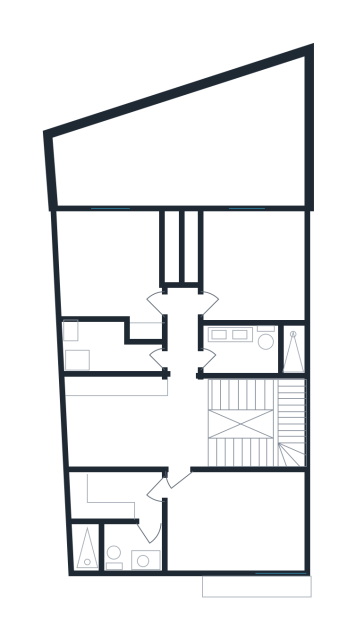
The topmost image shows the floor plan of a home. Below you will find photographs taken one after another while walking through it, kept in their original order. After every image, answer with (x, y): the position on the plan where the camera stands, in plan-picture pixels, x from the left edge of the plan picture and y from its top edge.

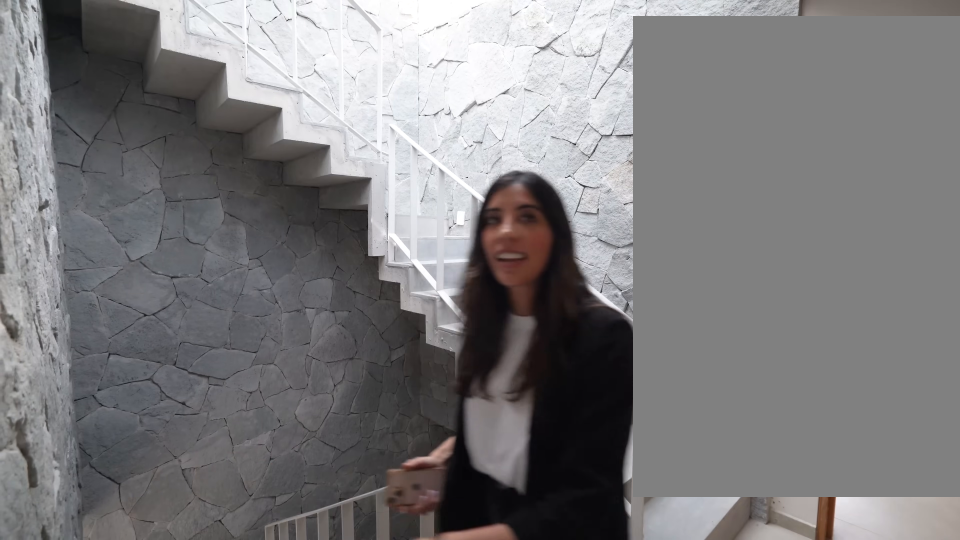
(176, 362)
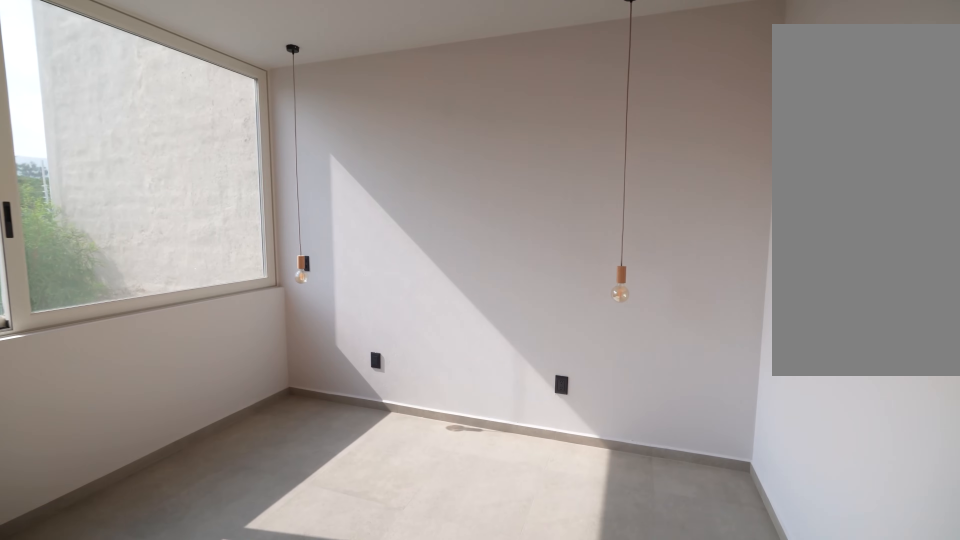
(187, 322)
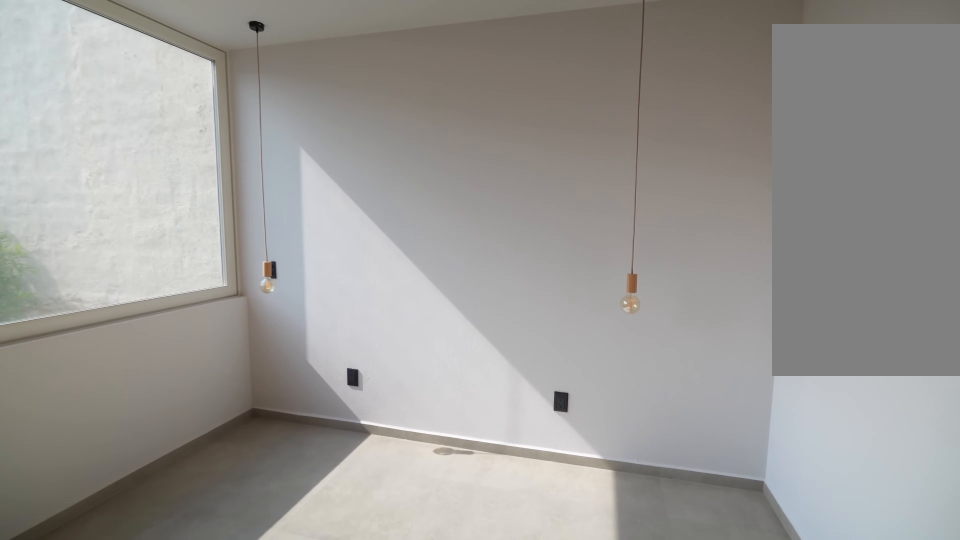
(197, 308)
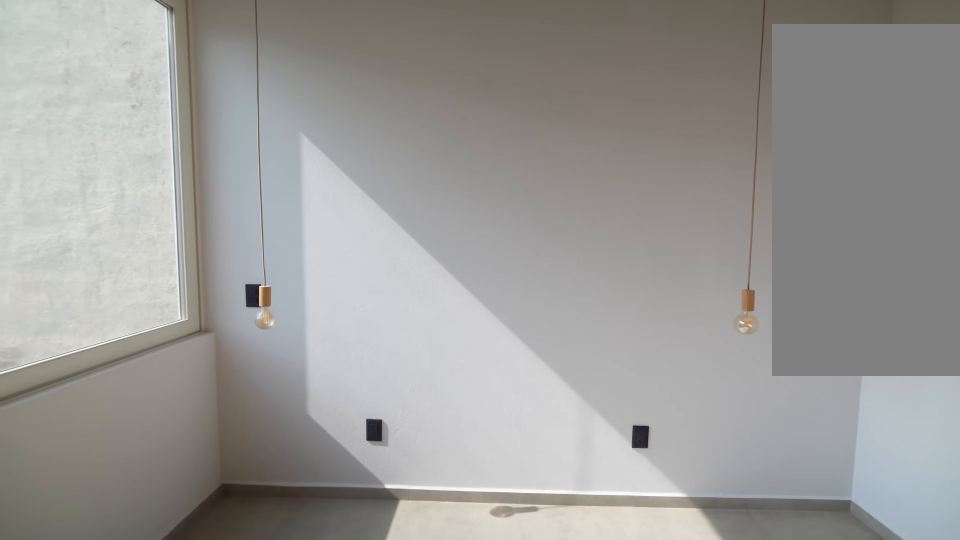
(215, 290)
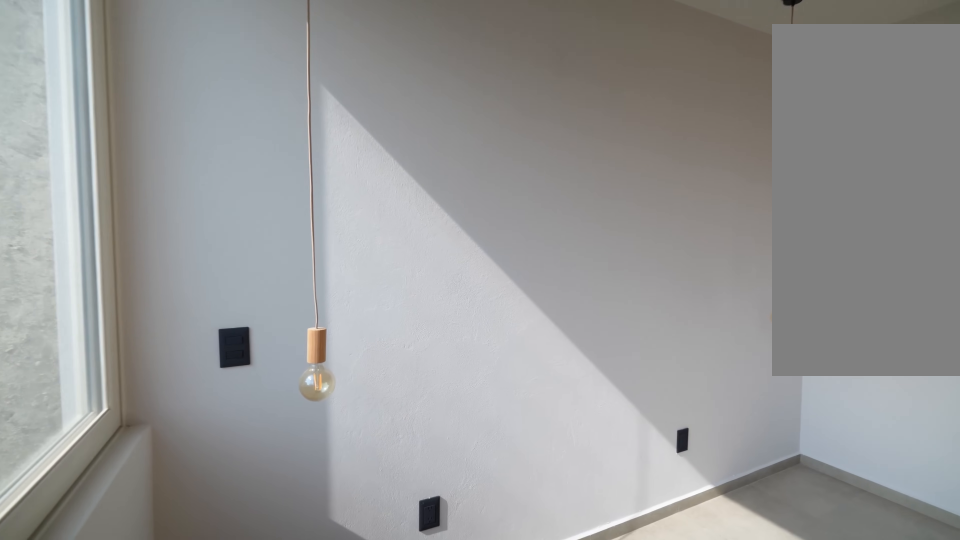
(223, 217)
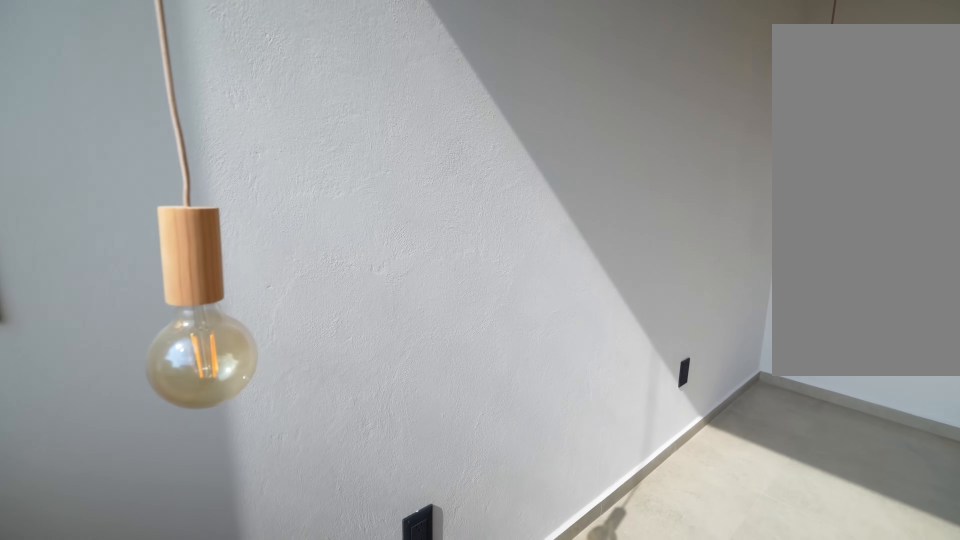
(225, 216)
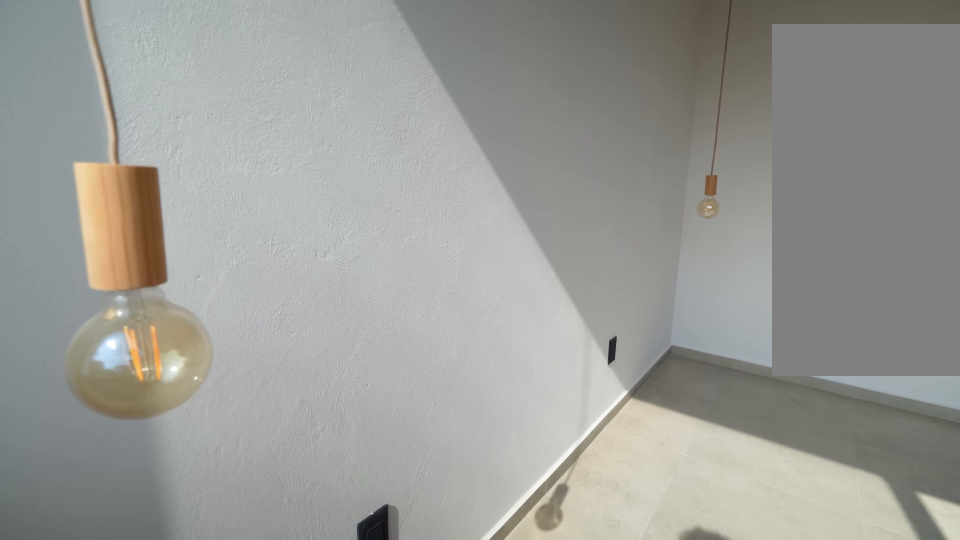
(267, 237)
